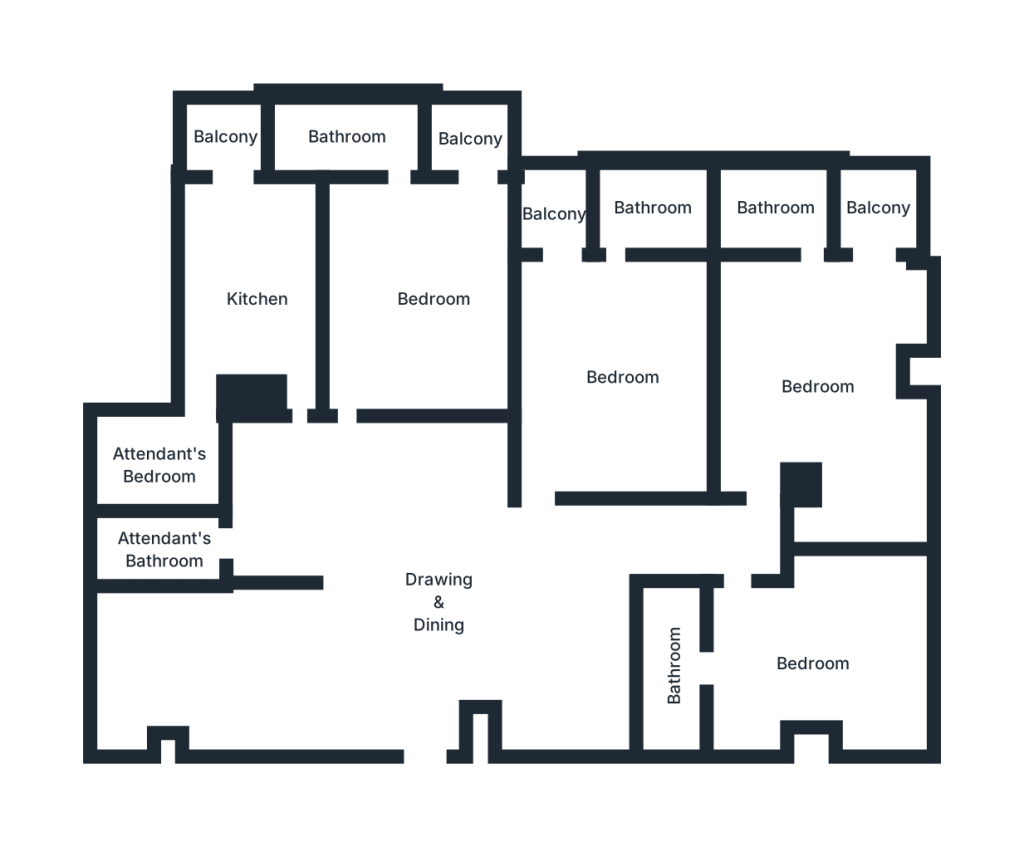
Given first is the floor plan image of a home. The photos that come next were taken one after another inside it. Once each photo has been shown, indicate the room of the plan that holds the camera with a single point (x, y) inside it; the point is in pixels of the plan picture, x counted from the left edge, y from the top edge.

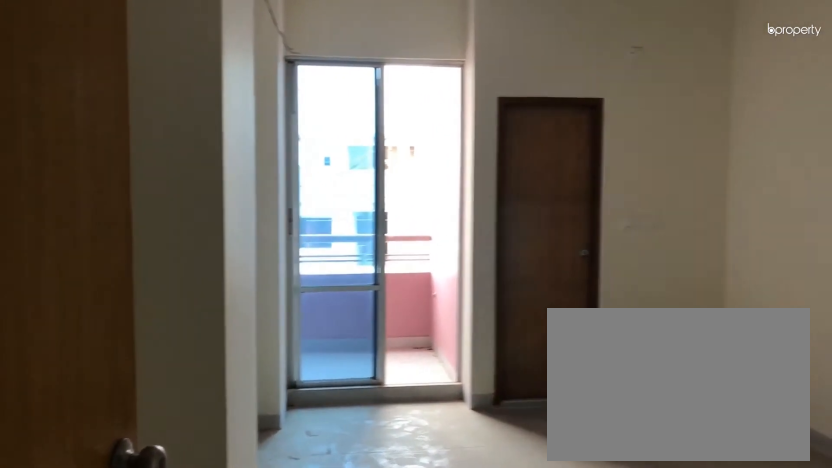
(623, 380)
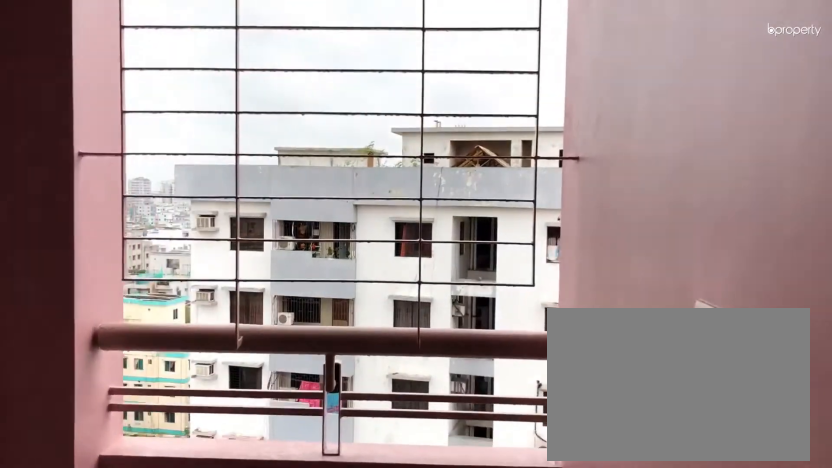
(555, 218)
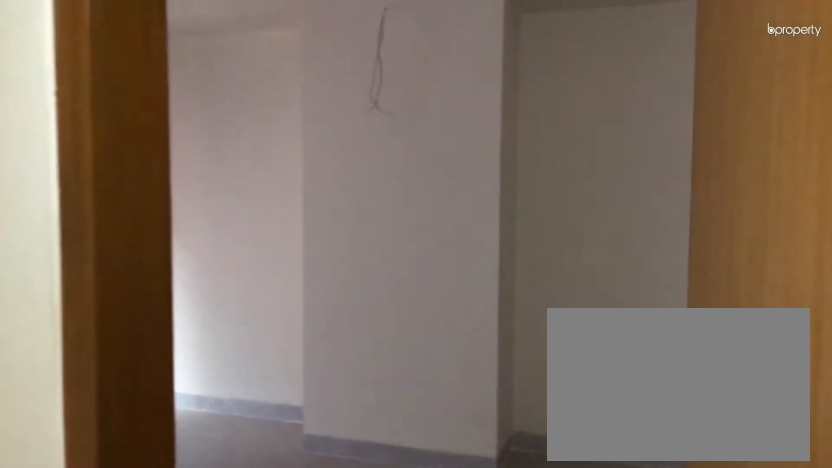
(811, 666)
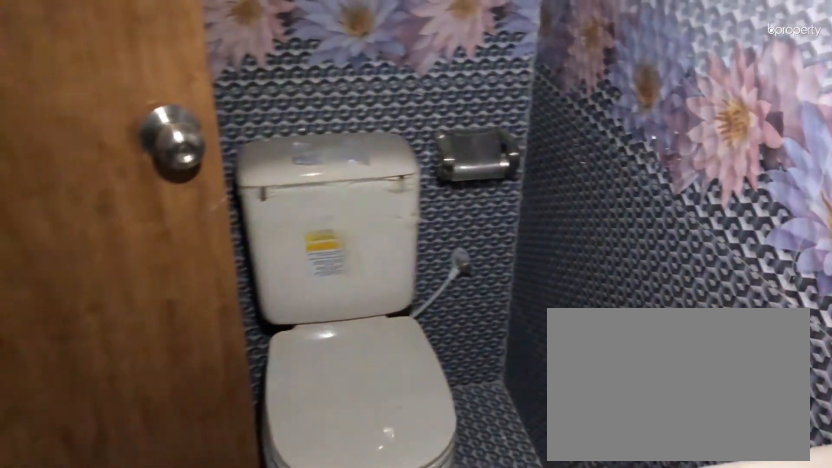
(674, 666)
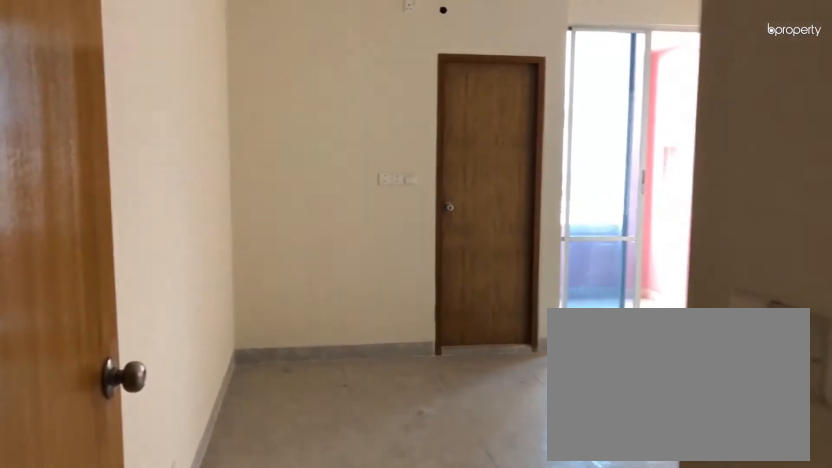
(819, 386)
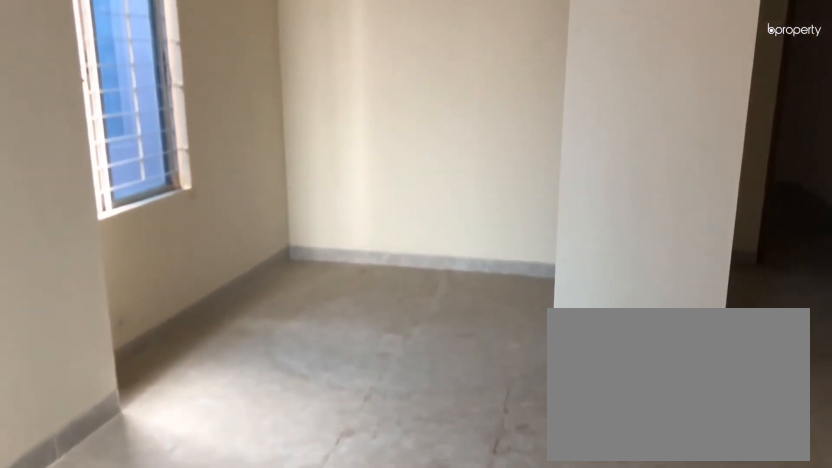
(820, 385)
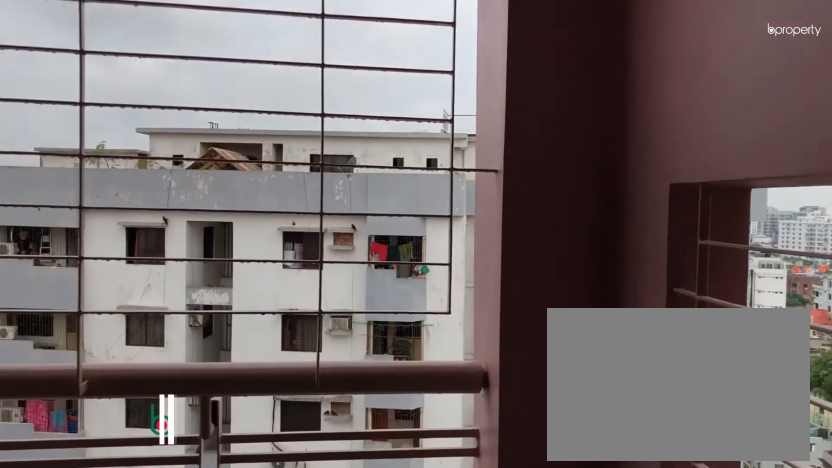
(879, 210)
